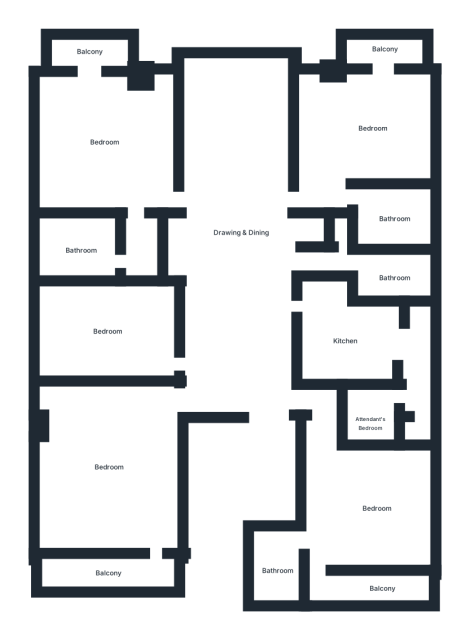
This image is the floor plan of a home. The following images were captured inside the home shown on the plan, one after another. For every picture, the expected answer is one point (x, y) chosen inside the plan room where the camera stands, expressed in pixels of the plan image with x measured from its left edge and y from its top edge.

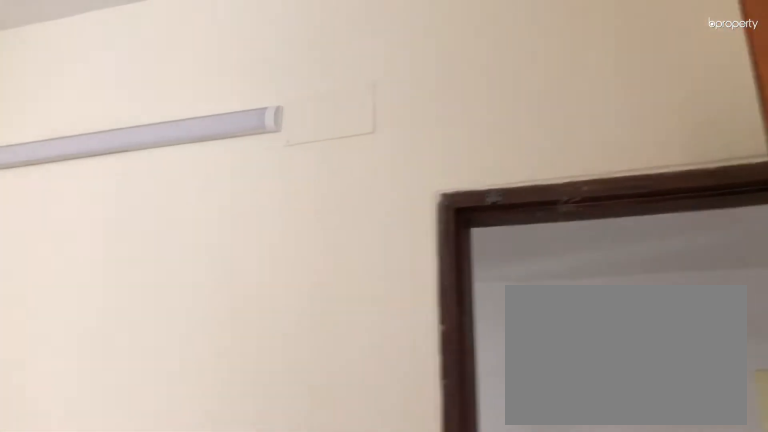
(105, 331)
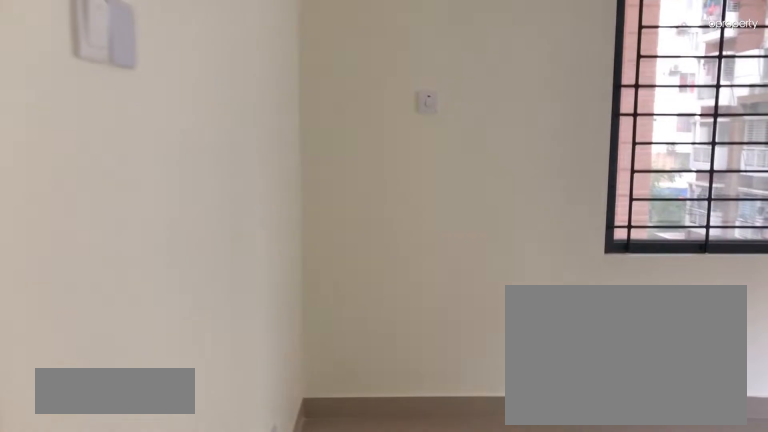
(102, 138)
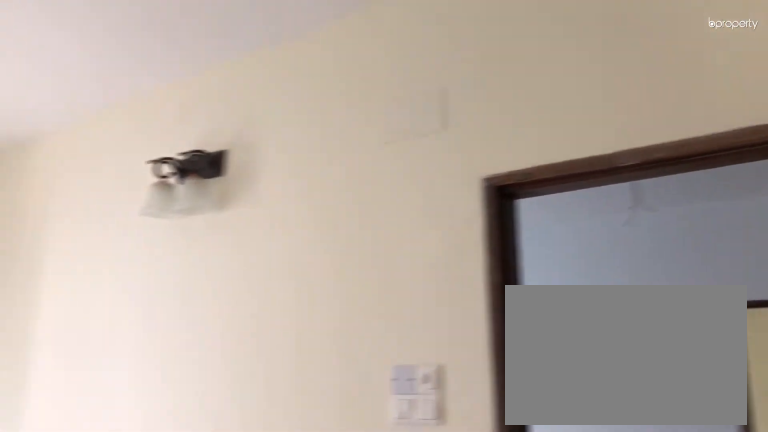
(102, 138)
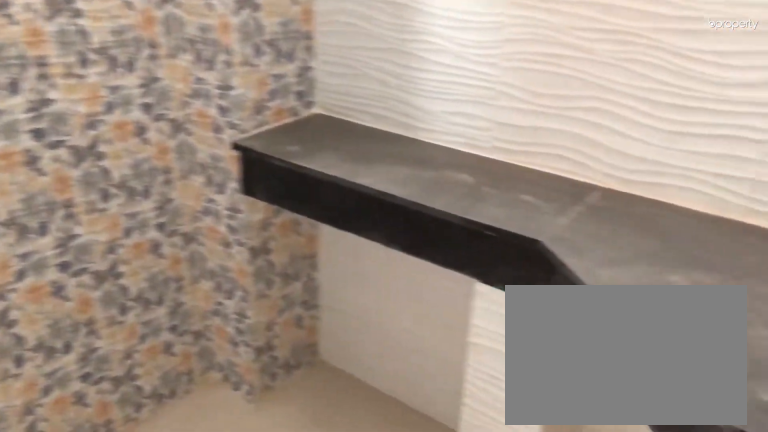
(81, 245)
